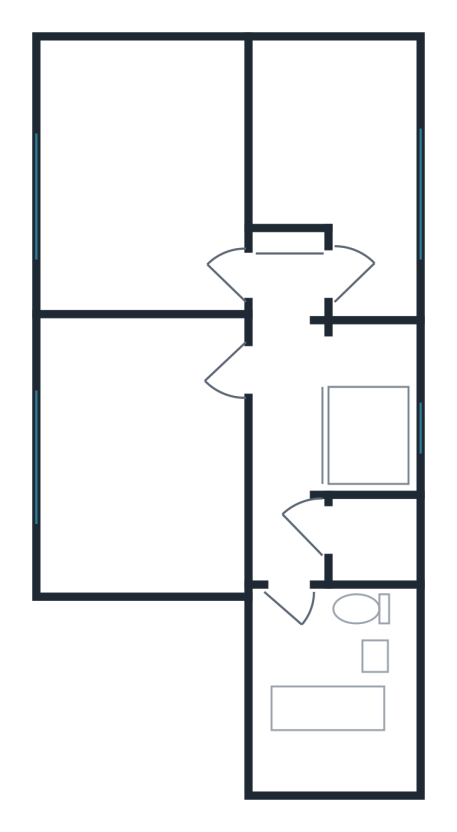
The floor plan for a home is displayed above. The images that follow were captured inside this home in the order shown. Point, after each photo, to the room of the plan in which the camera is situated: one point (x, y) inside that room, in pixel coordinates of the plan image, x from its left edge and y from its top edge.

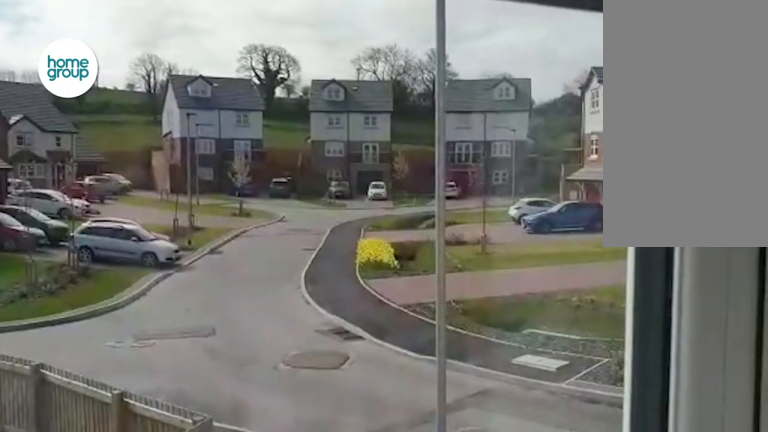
(326, 424)
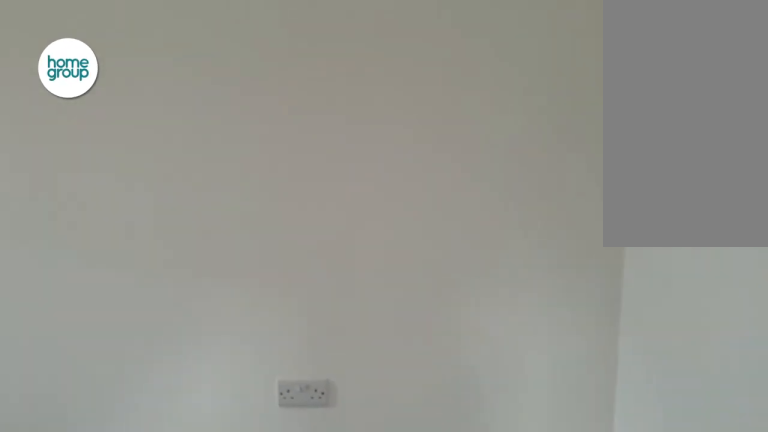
(145, 449)
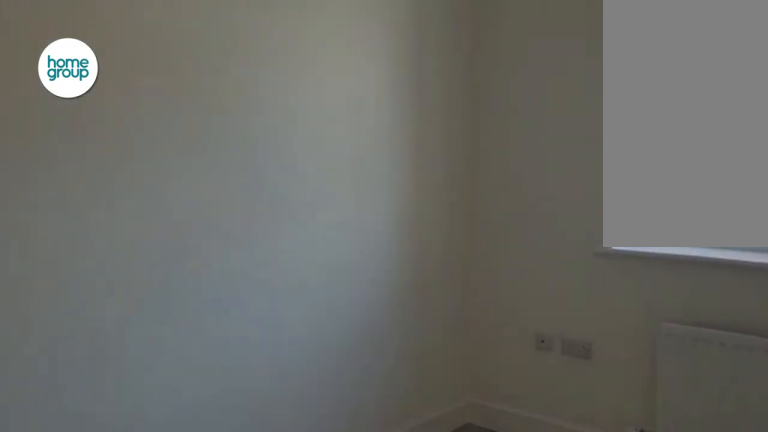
(145, 449)
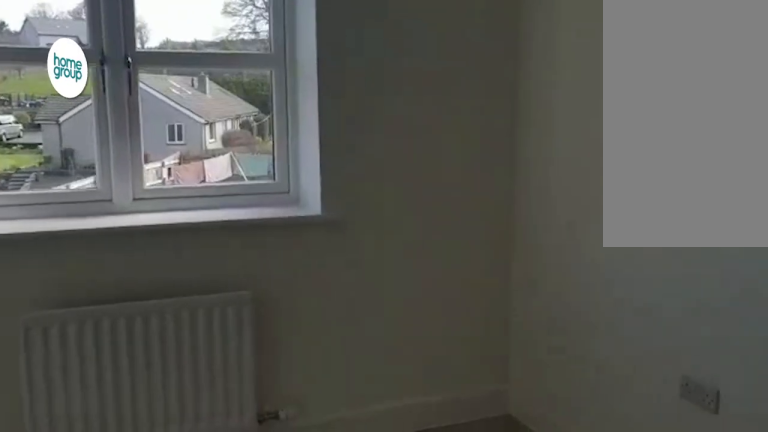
(150, 205)
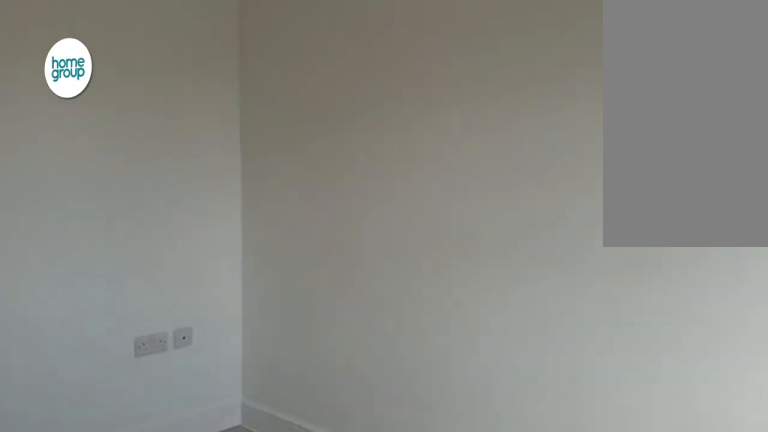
(150, 205)
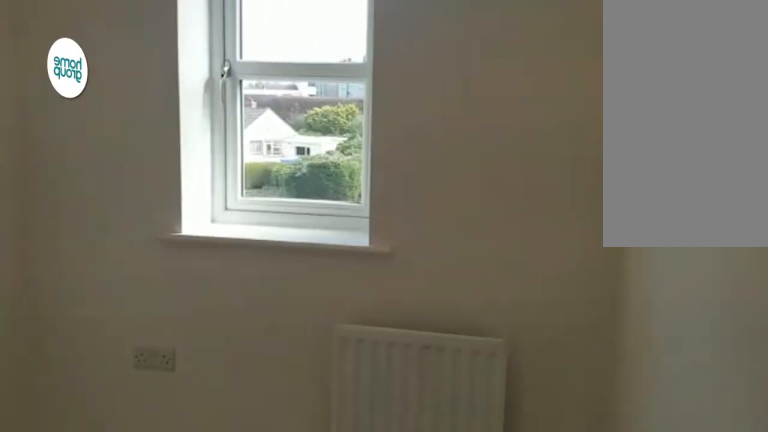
(336, 160)
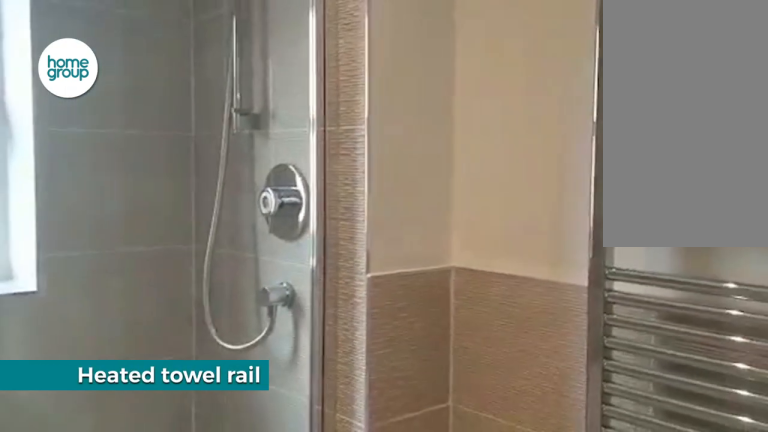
(340, 690)
